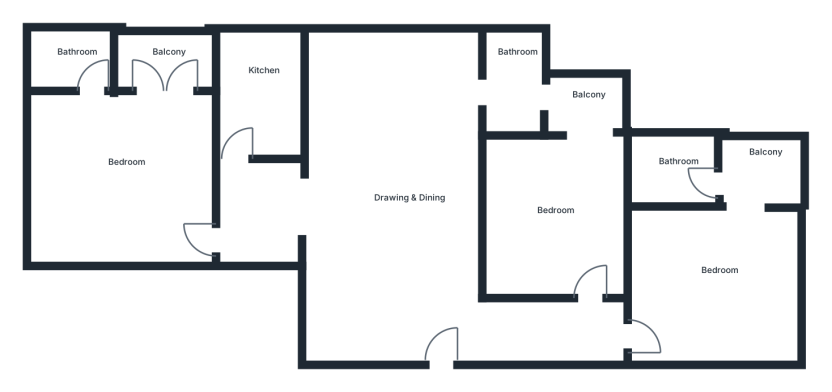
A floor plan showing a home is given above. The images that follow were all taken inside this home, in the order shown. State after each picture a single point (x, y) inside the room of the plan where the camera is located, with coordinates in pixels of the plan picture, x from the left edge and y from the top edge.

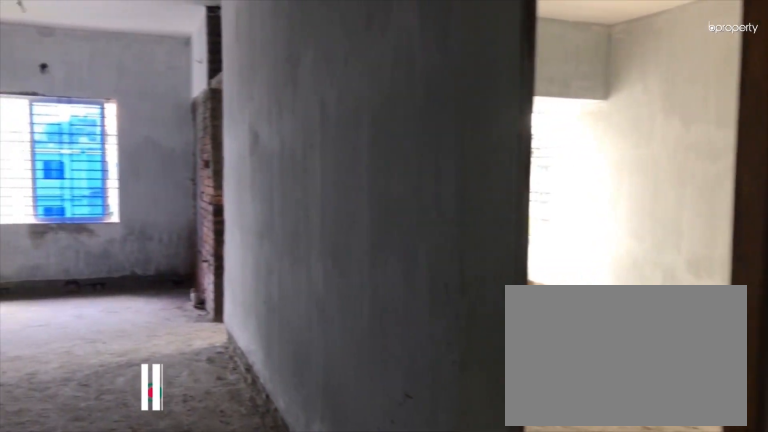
(421, 314)
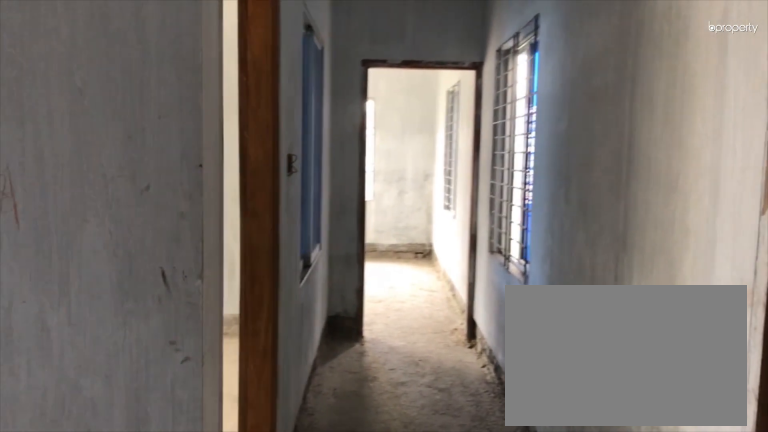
(393, 202)
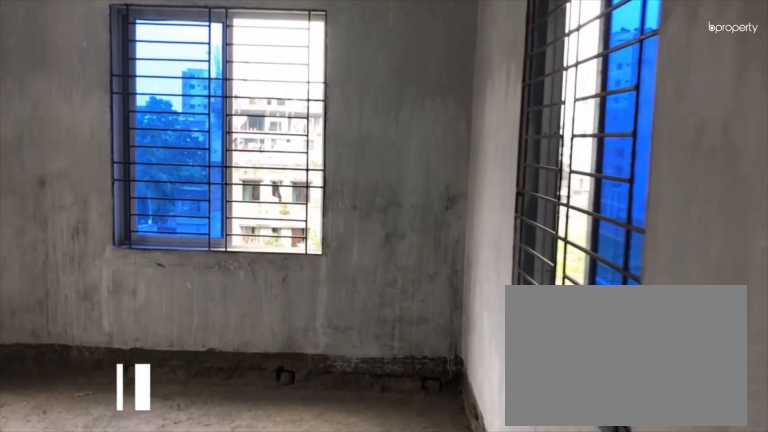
(666, 307)
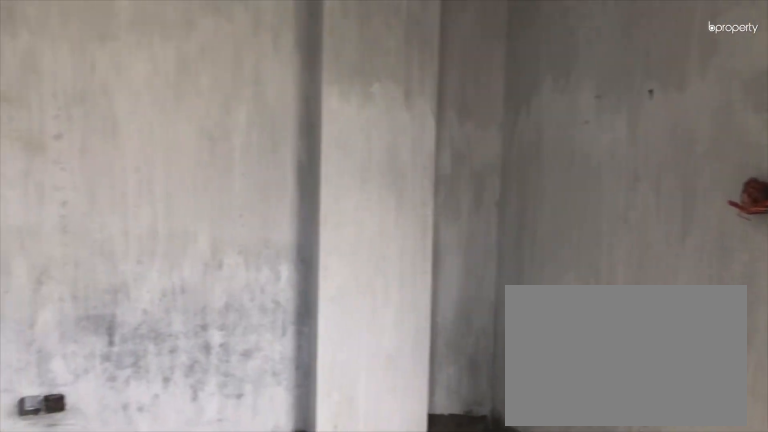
(727, 272)
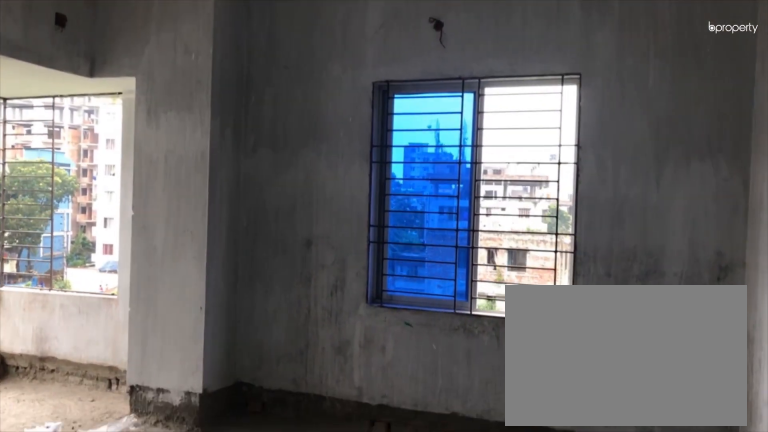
(727, 272)
